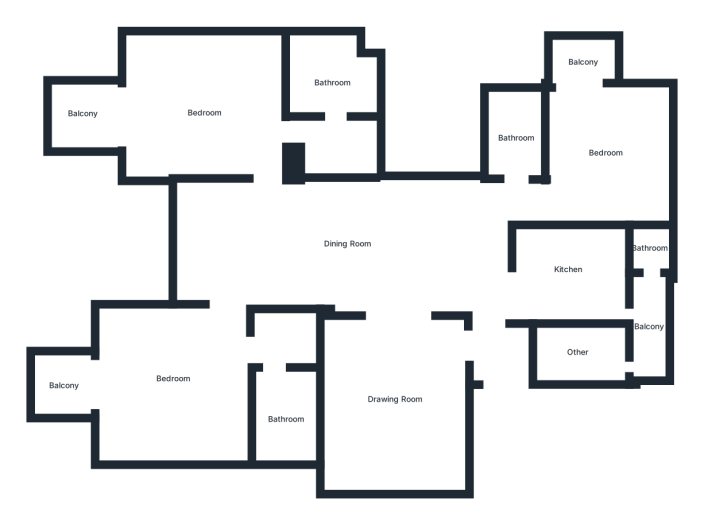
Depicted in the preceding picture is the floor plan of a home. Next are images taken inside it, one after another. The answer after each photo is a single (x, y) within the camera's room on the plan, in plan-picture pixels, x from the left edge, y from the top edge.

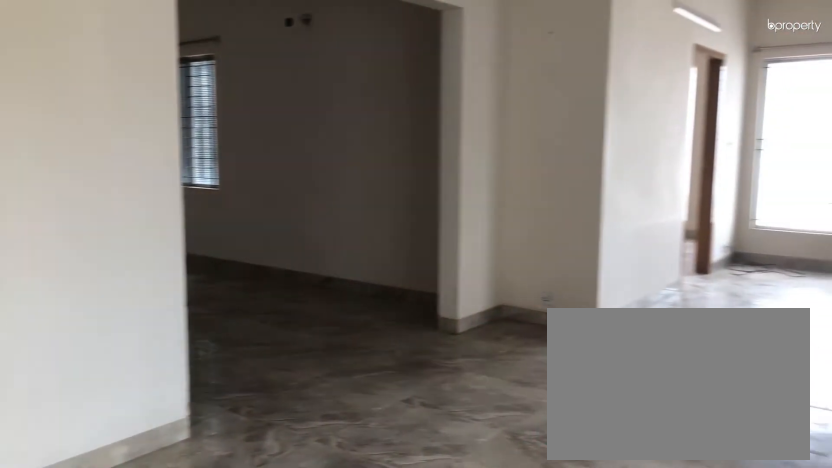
(346, 245)
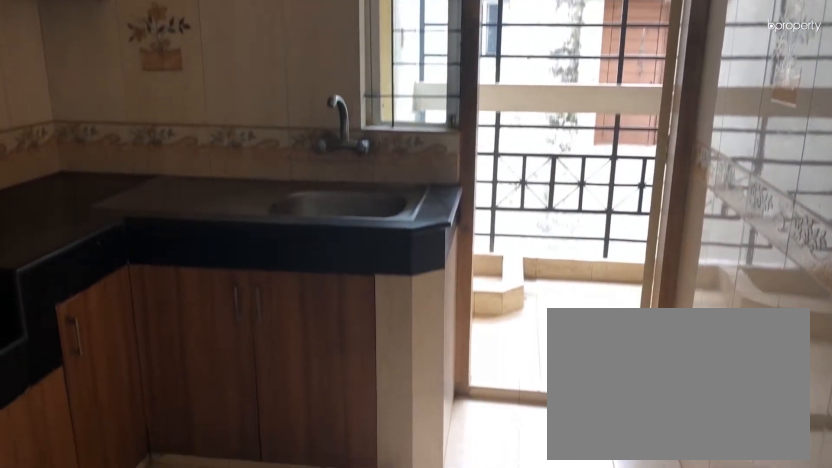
(567, 269)
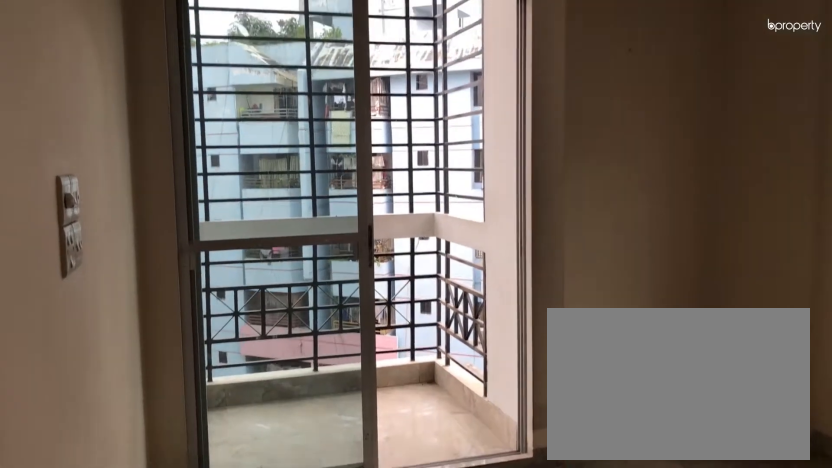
(605, 151)
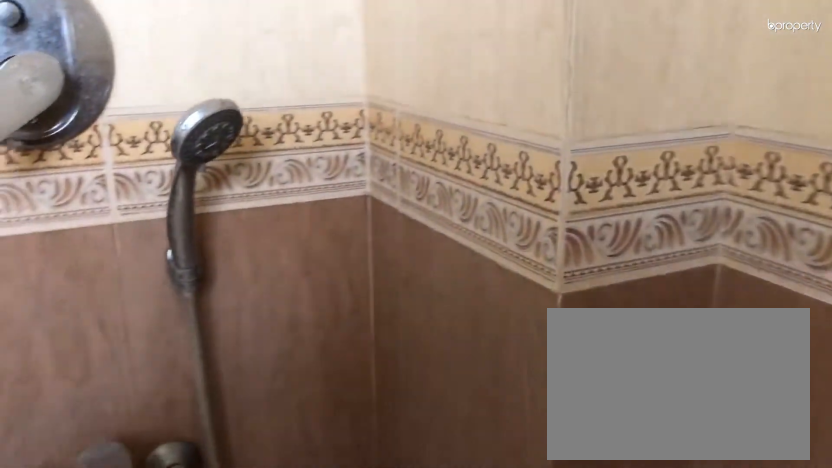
(331, 83)
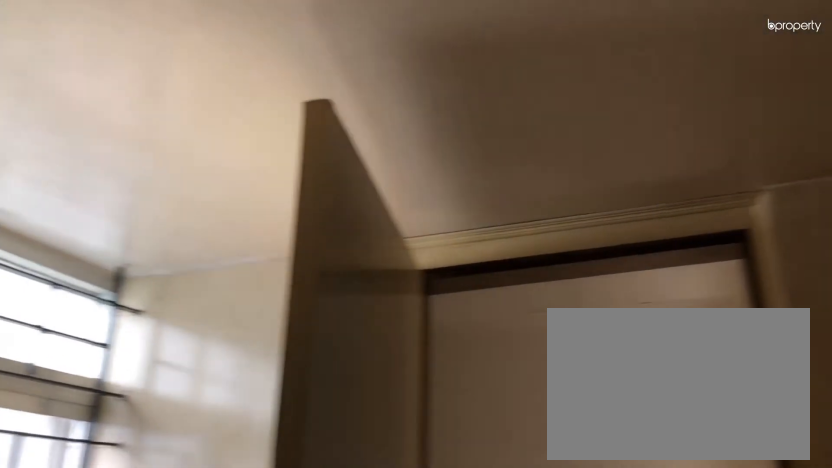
(331, 83)
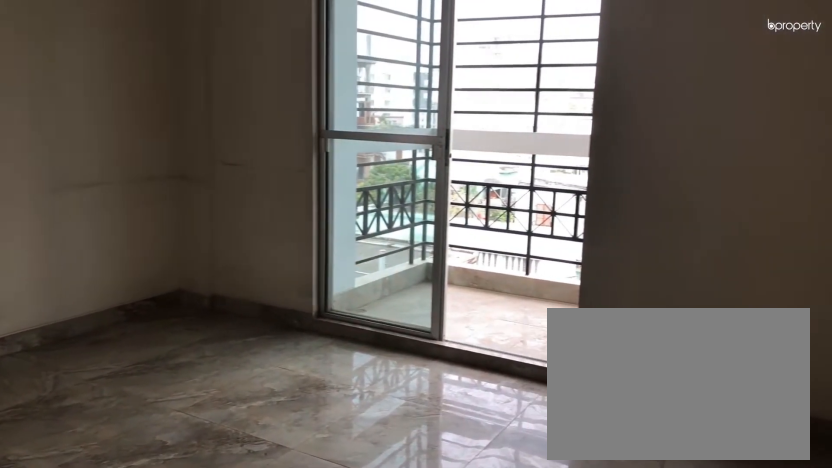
(172, 377)
